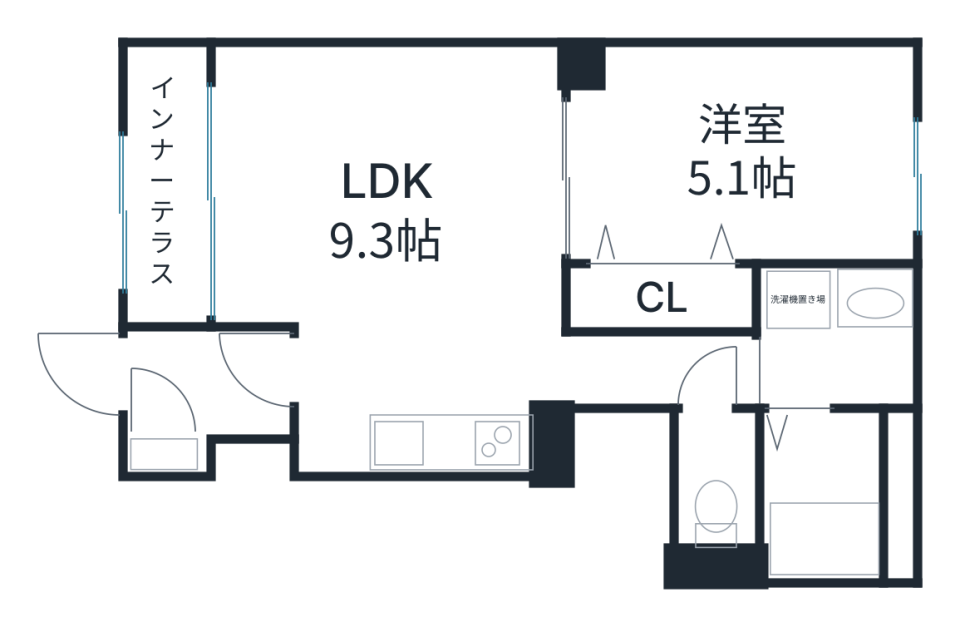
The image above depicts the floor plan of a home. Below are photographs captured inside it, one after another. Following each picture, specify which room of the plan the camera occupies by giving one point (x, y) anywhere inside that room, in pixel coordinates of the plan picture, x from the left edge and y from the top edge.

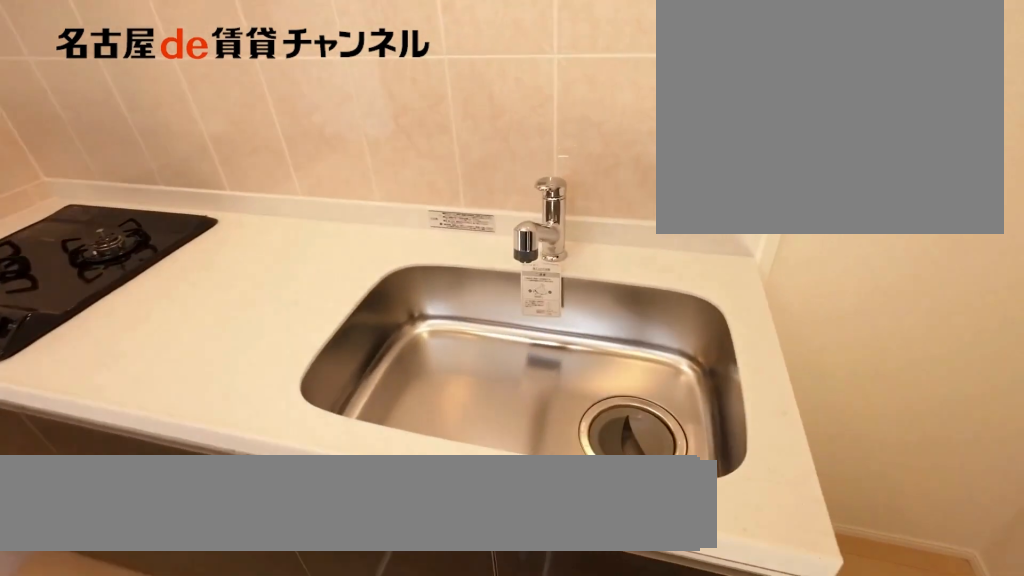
(465, 441)
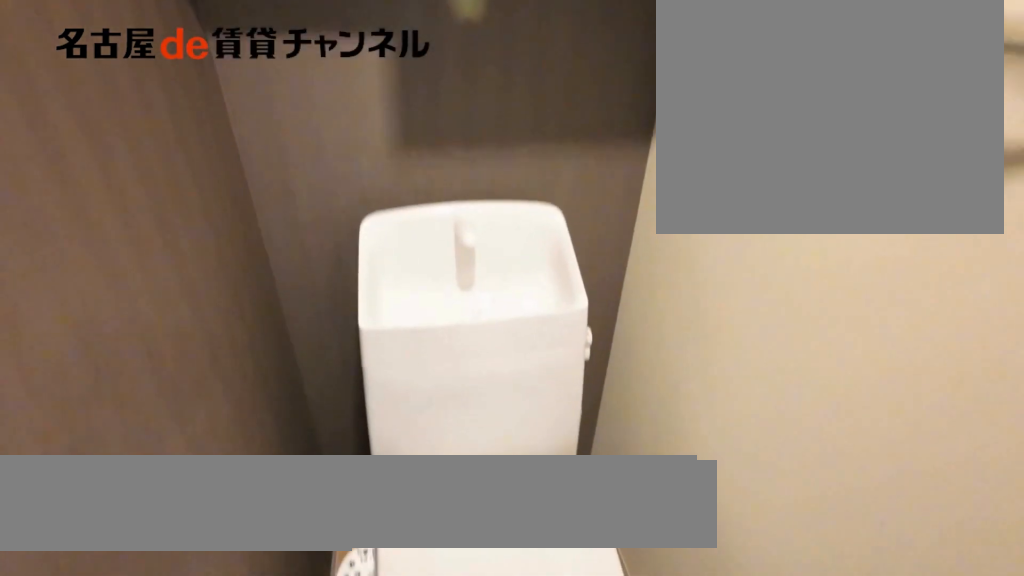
(714, 481)
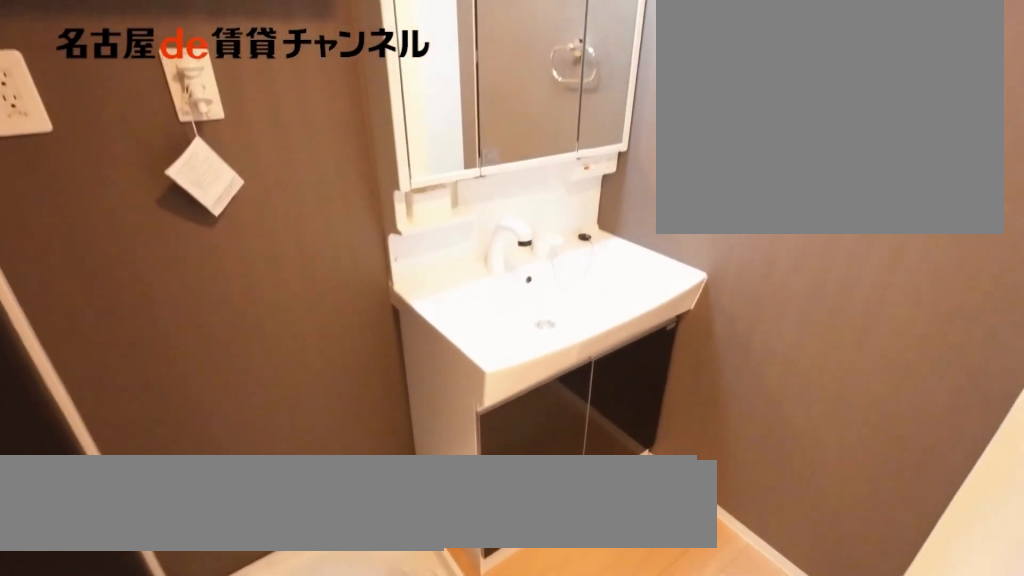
(834, 334)
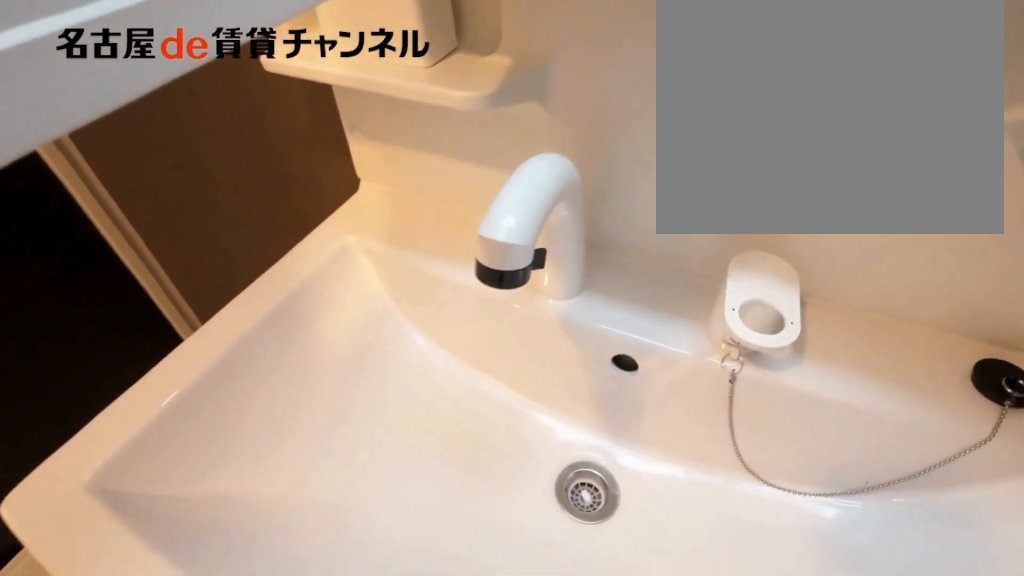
(834, 334)
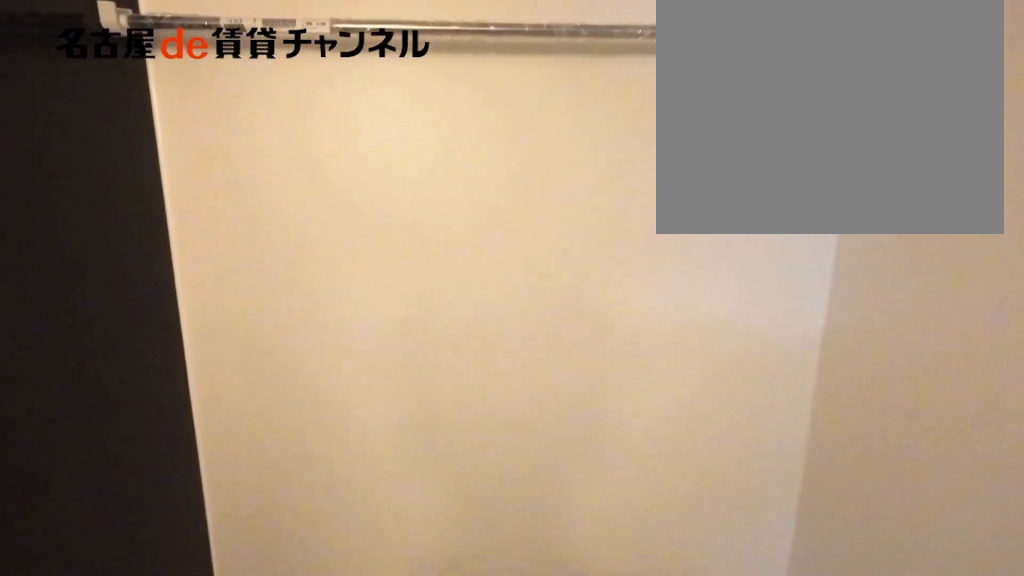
(834, 491)
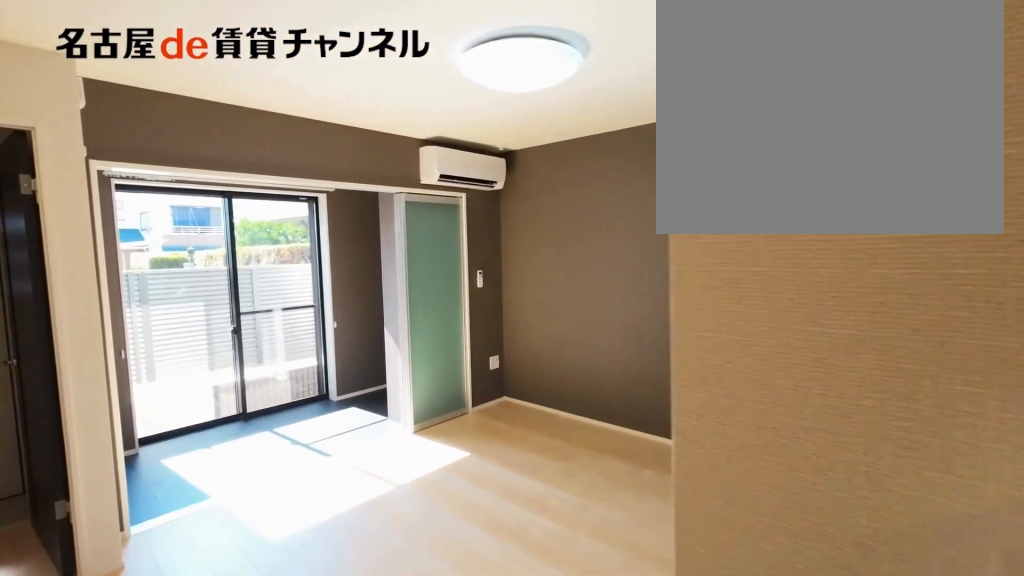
(399, 249)
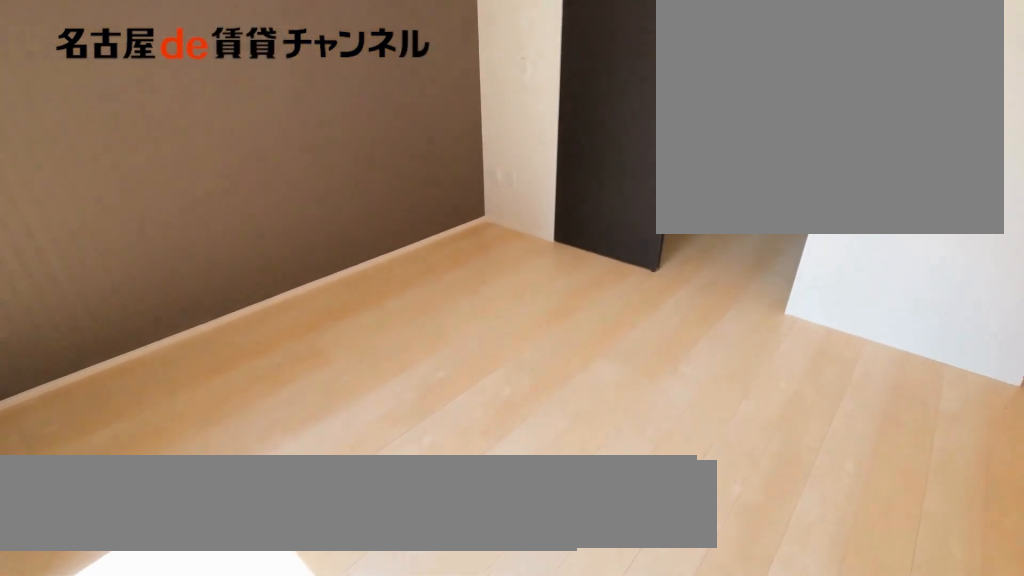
(399, 249)
